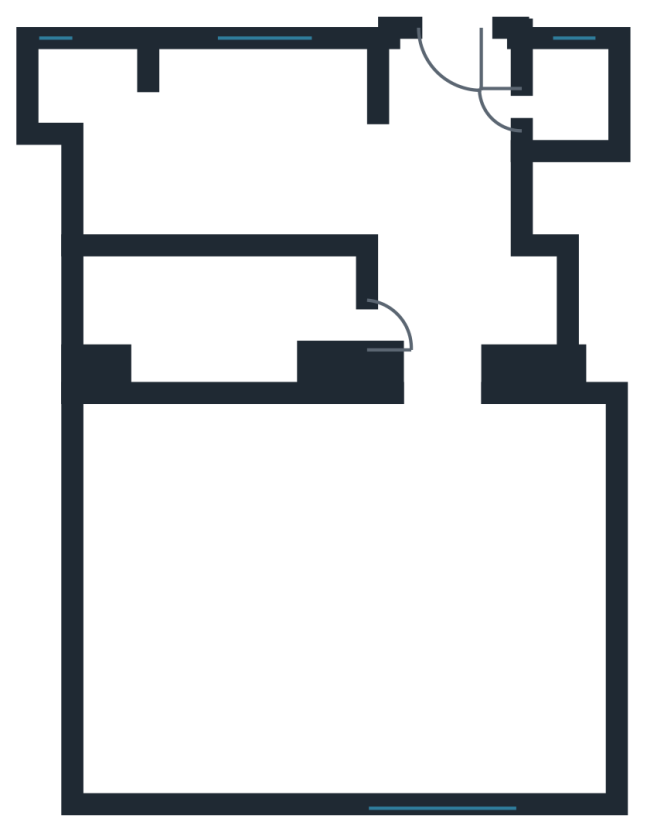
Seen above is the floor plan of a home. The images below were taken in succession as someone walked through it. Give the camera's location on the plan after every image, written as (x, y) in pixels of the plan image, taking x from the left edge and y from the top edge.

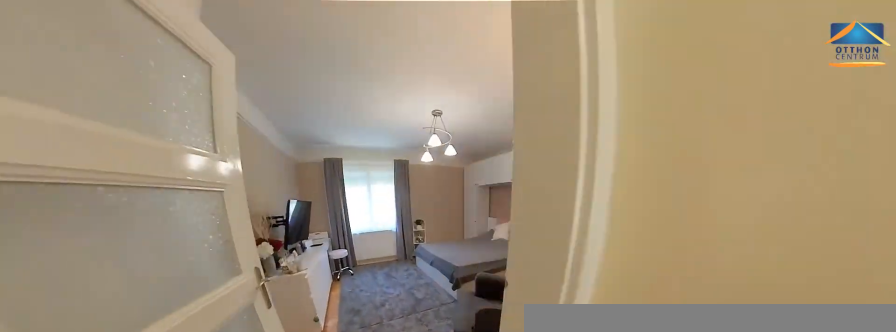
(448, 364)
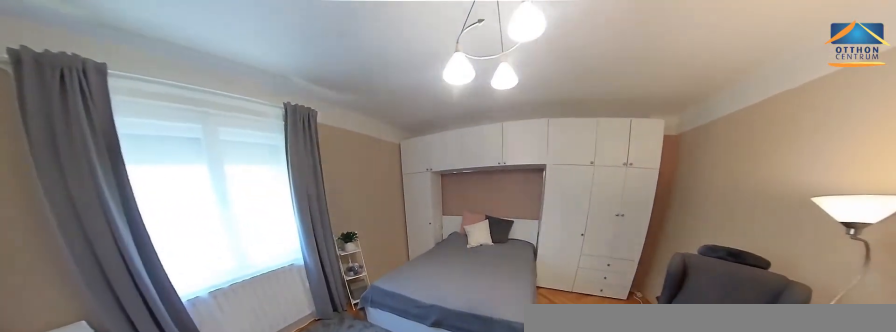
(411, 550)
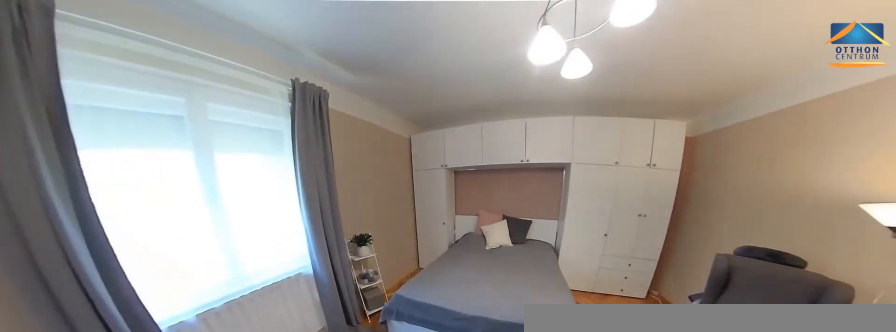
(384, 608)
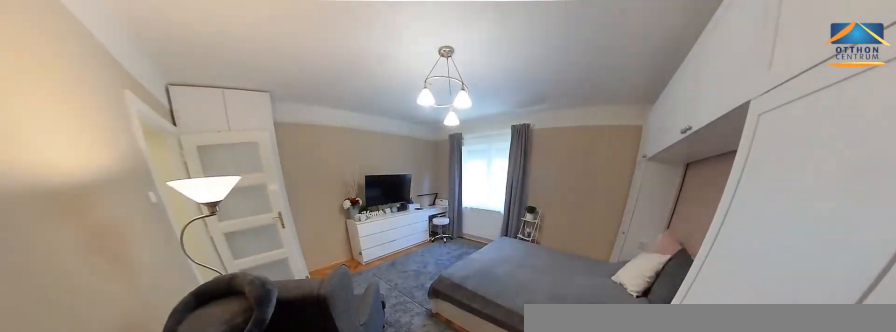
(159, 481)
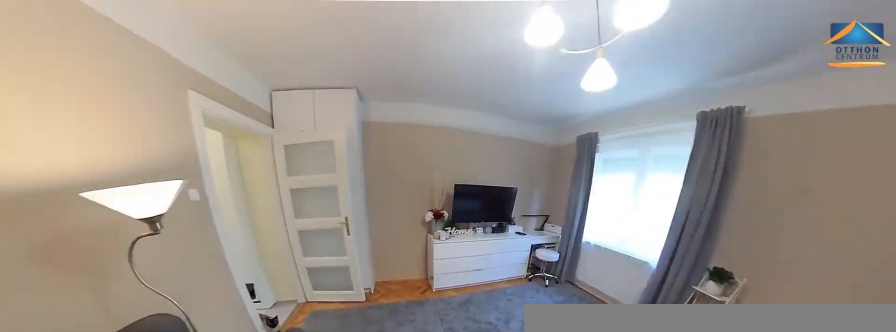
(241, 496)
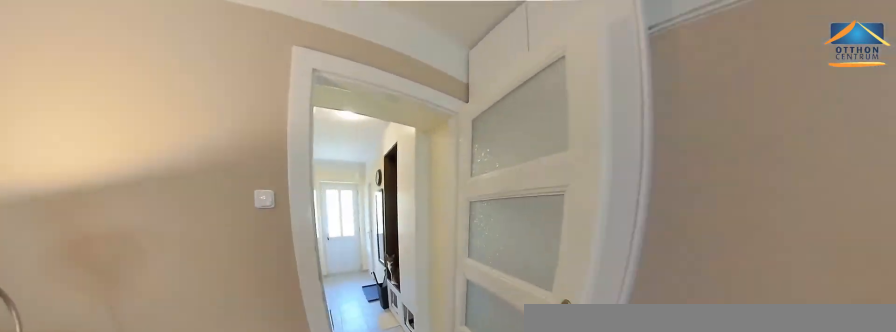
(426, 493)
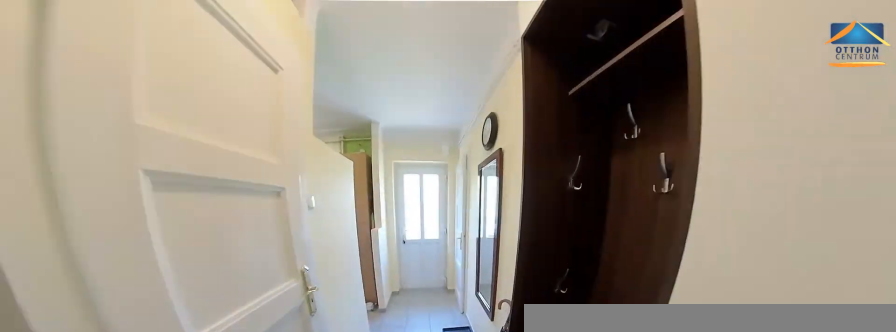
(458, 339)
